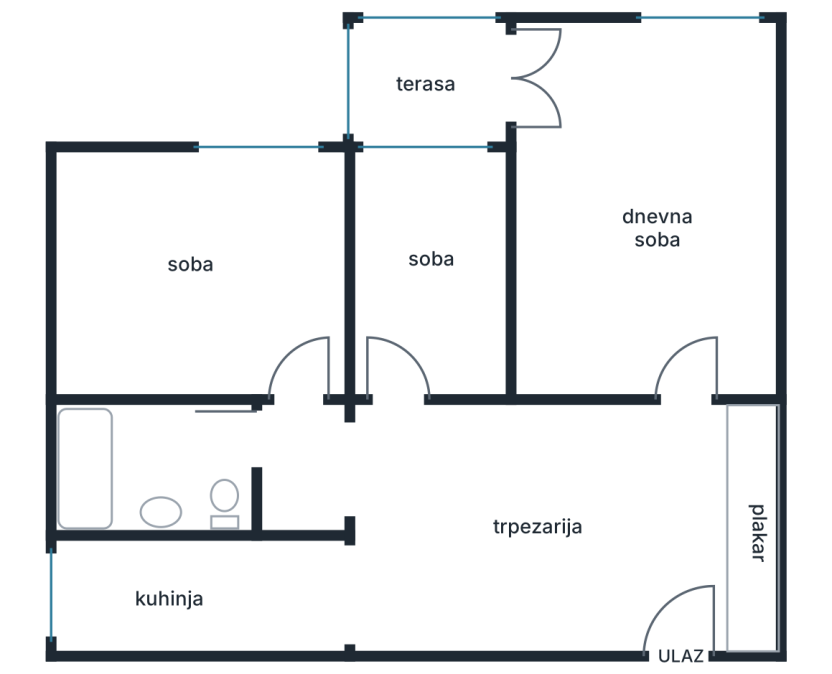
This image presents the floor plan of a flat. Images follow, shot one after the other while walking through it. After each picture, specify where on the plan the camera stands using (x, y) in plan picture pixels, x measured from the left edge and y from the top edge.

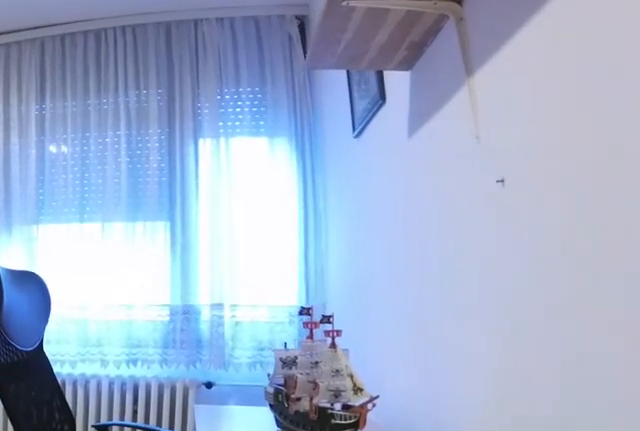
(309, 399)
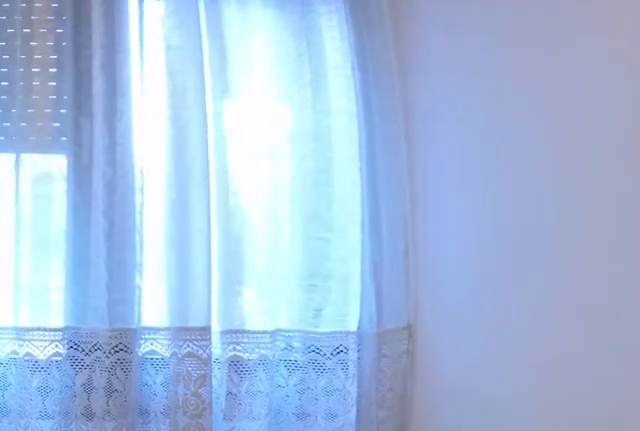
(311, 267)
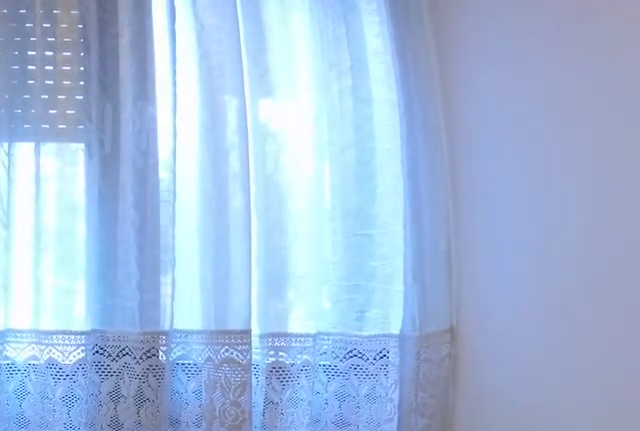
(311, 252)
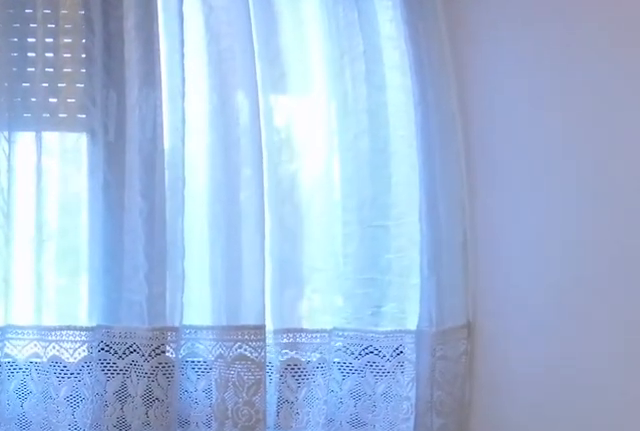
(311, 245)
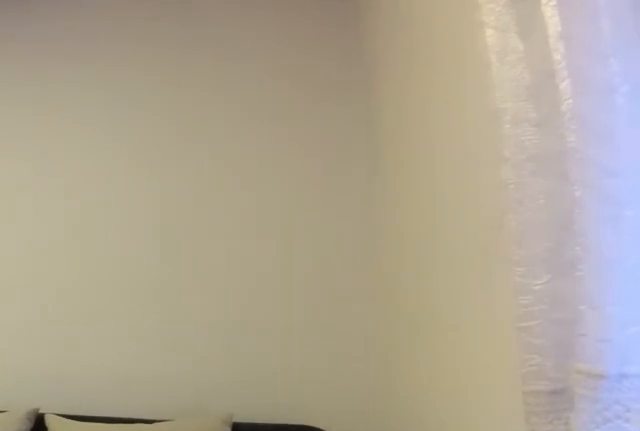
(273, 173)
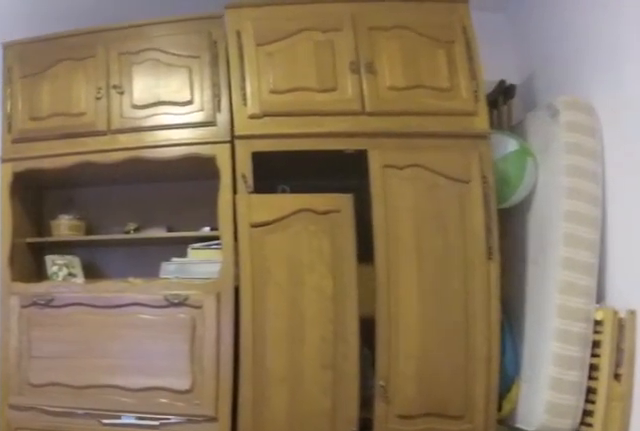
(197, 184)
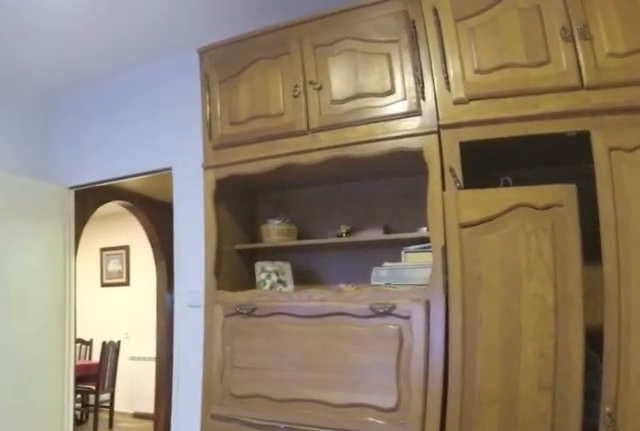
(199, 195)
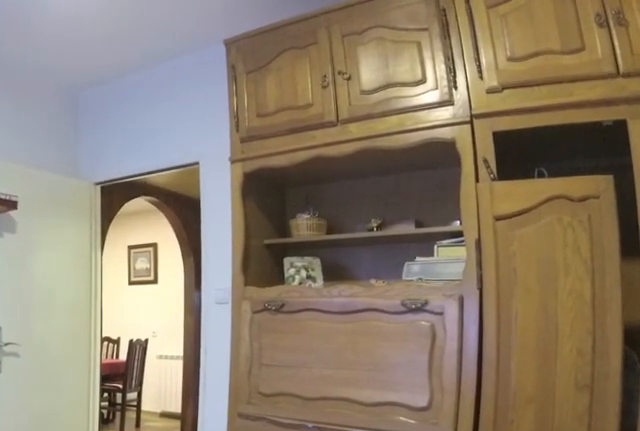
(212, 213)
